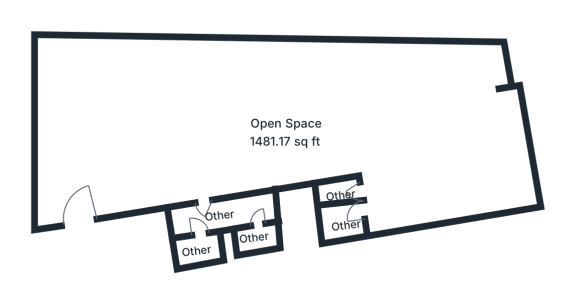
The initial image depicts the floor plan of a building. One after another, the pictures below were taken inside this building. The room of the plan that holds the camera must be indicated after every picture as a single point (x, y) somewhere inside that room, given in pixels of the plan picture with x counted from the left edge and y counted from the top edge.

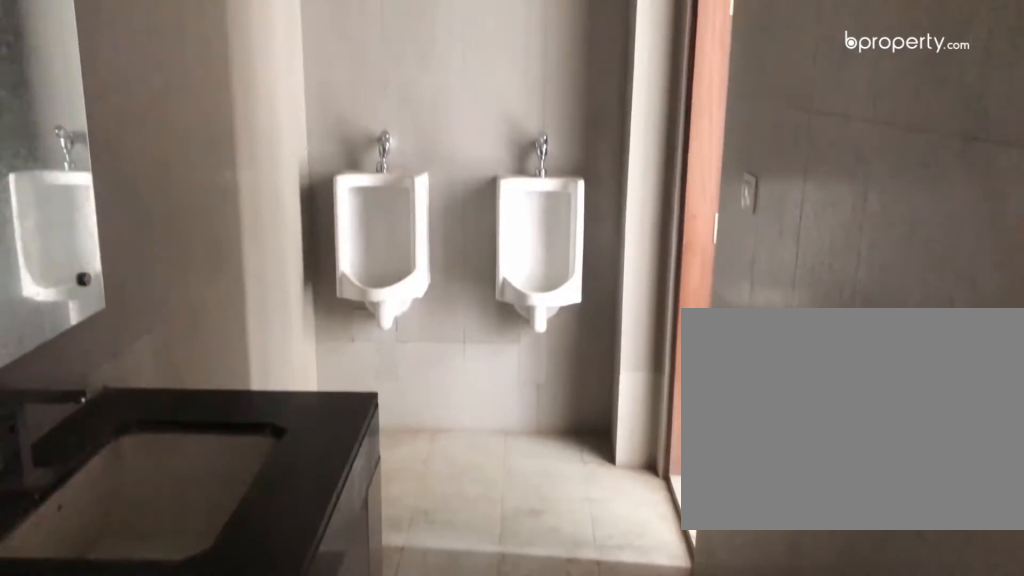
(200, 222)
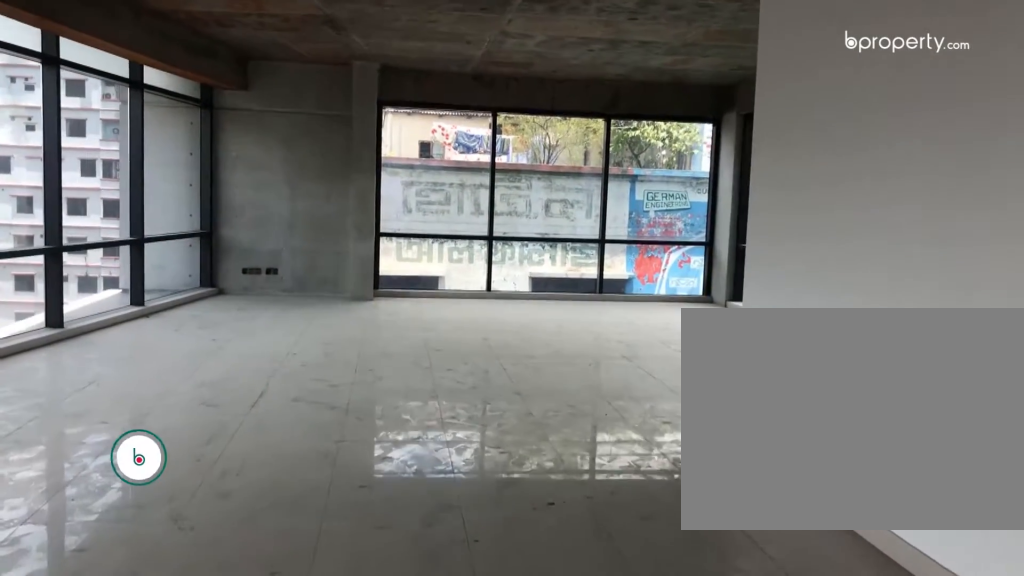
(320, 101)
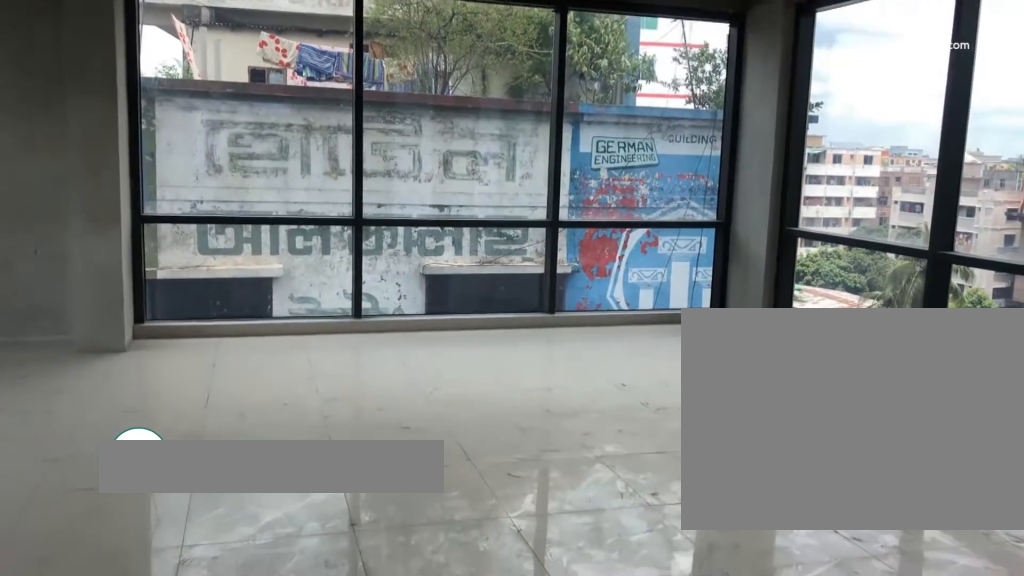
(395, 114)
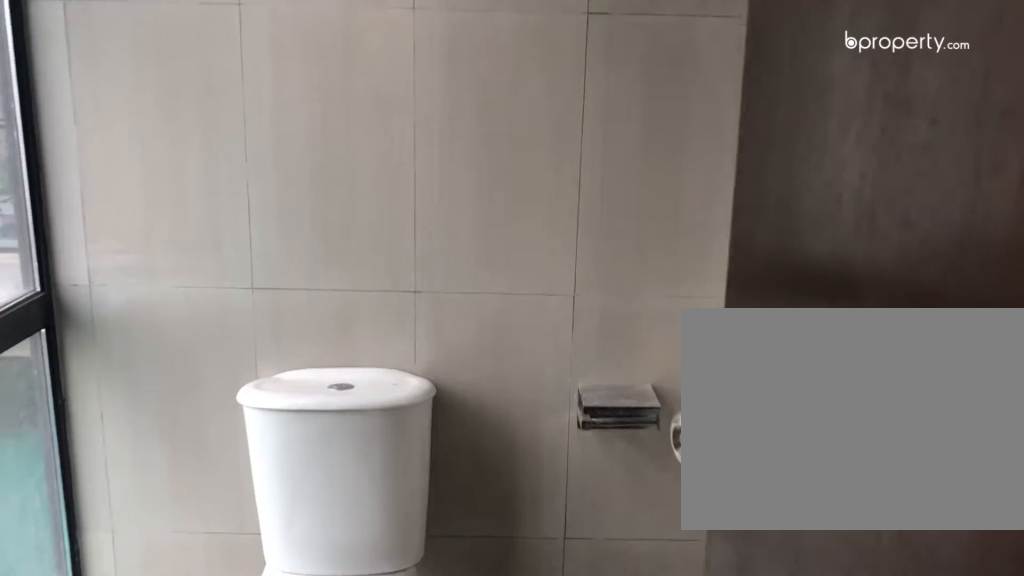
(344, 225)
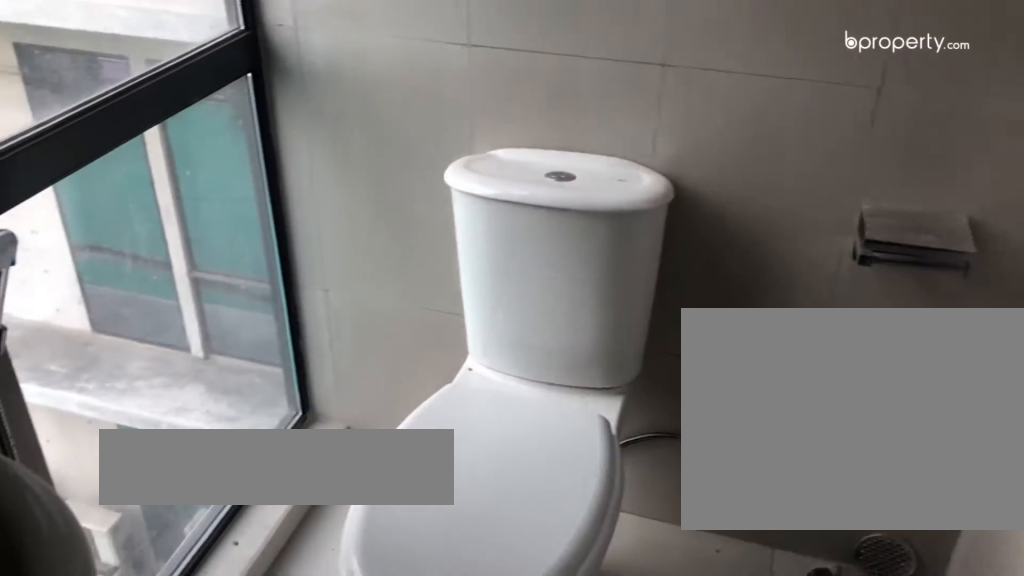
(344, 225)
